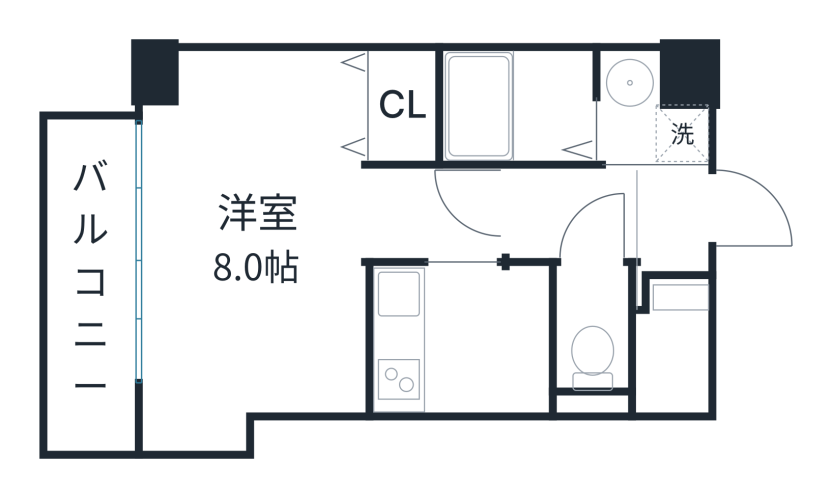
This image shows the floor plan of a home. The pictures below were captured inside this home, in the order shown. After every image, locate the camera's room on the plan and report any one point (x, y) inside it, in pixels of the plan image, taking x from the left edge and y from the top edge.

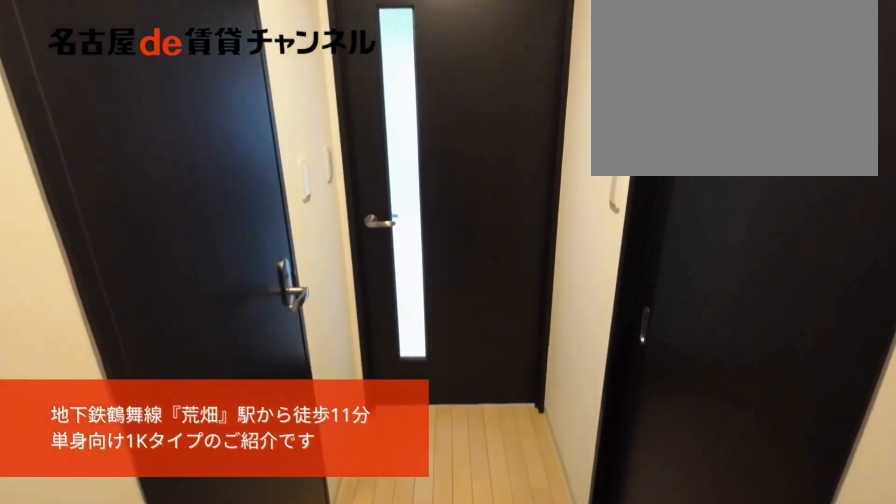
(671, 224)
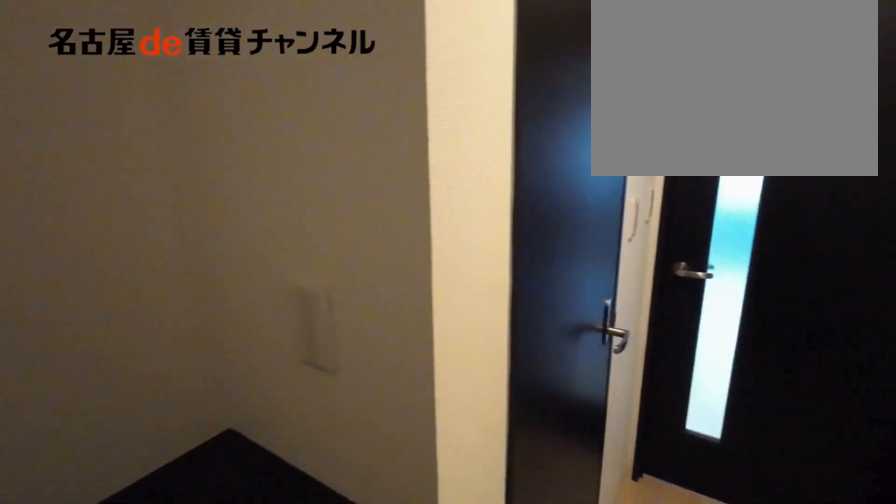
(671, 224)
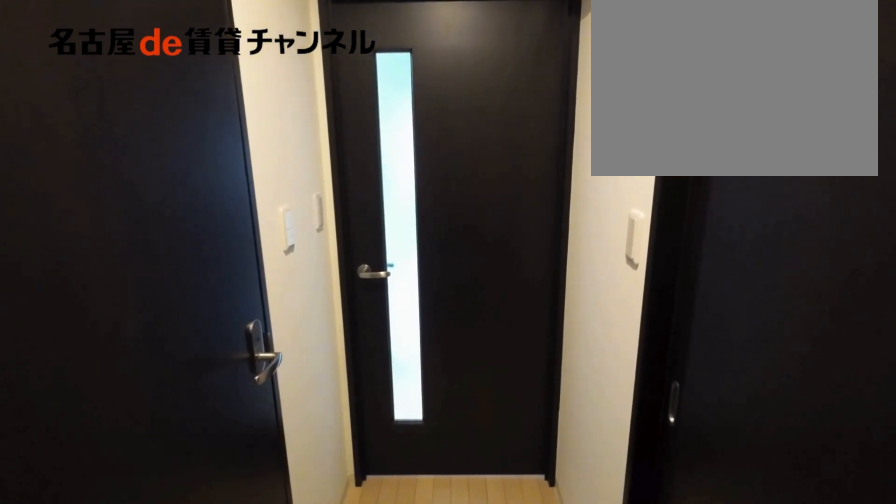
(573, 214)
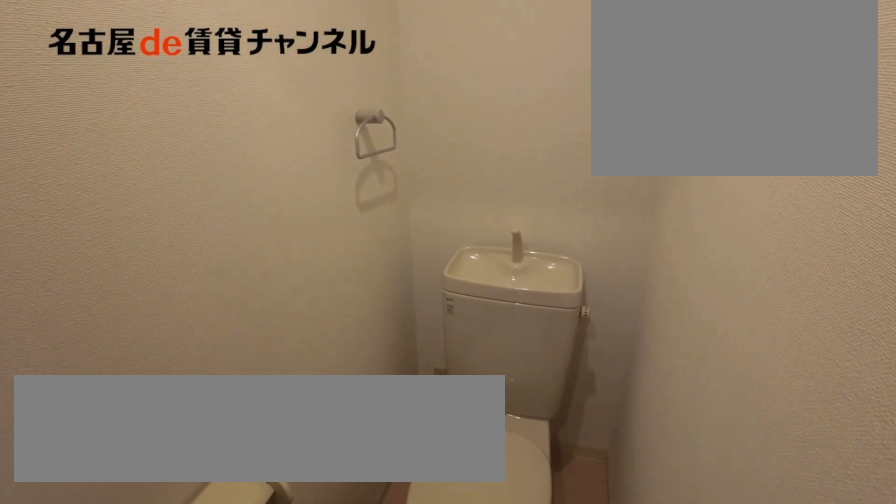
(592, 329)
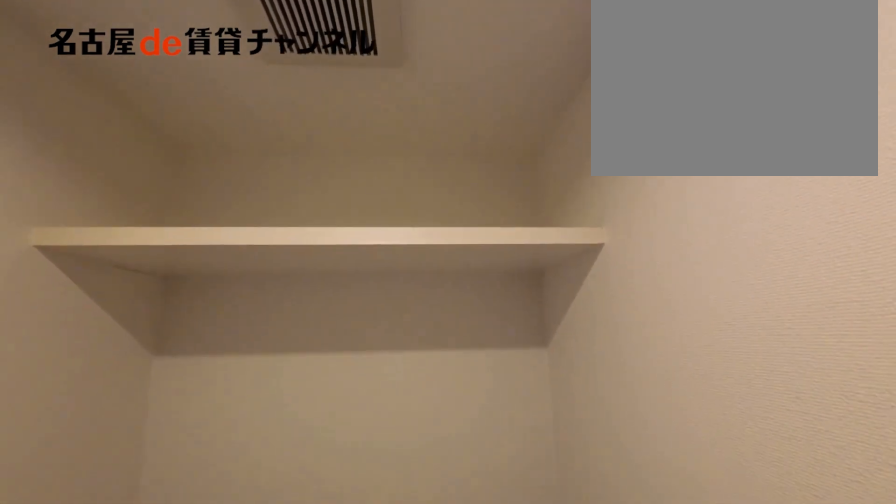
(592, 329)
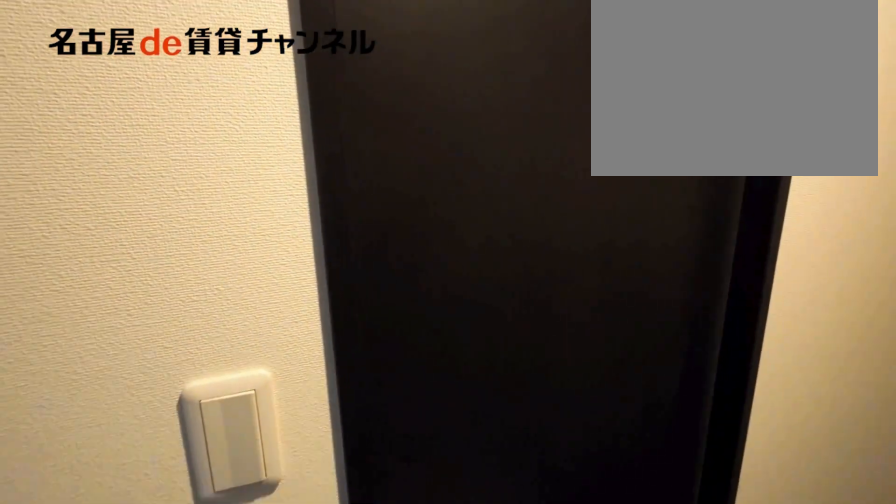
(573, 214)
